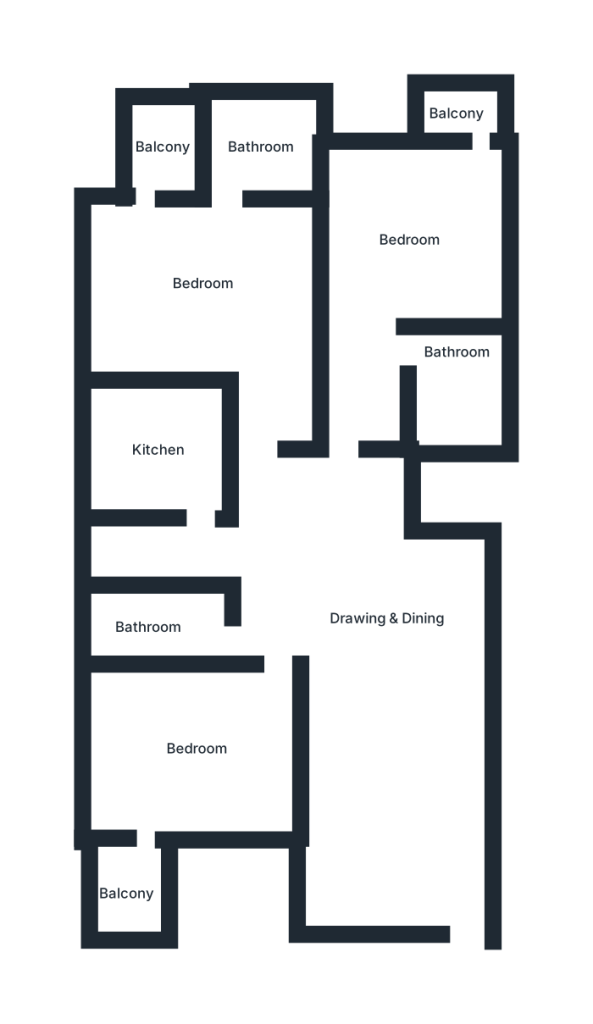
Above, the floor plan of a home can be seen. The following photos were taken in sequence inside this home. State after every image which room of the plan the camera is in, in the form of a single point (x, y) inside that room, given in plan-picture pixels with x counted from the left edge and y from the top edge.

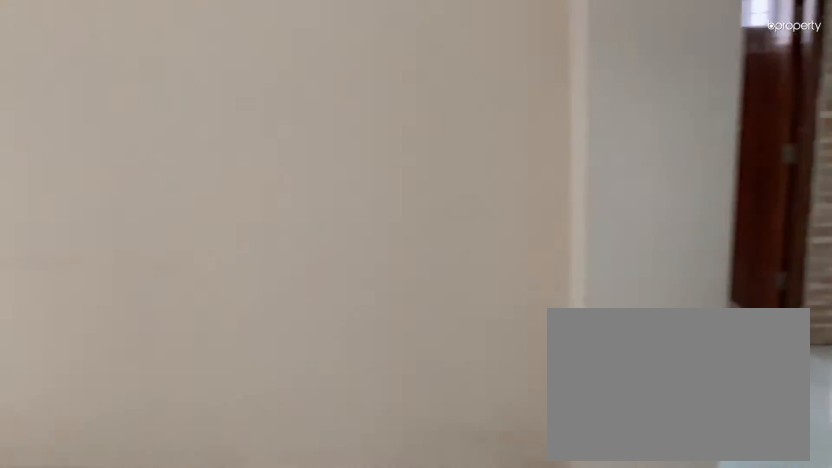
(388, 643)
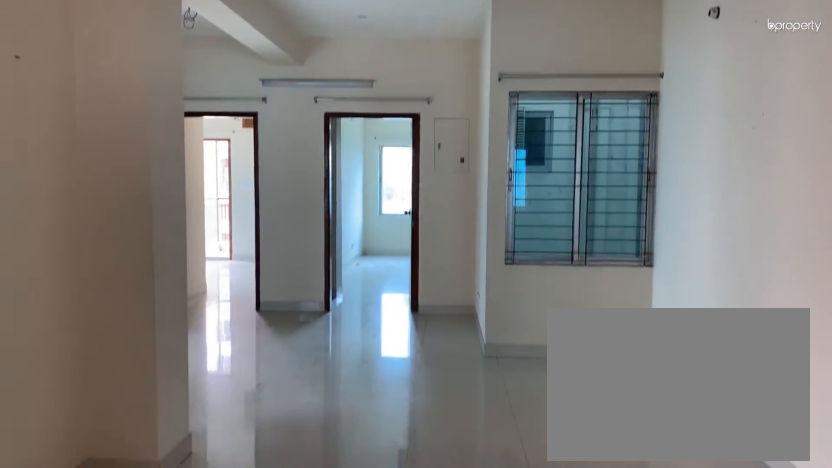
(376, 632)
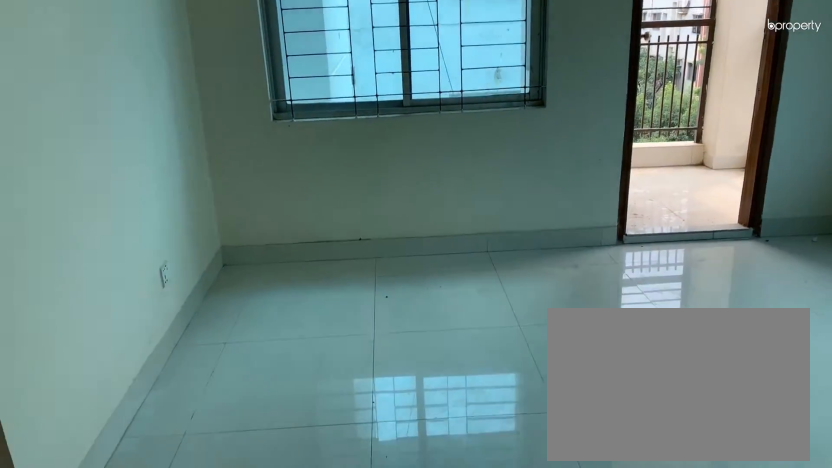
(163, 763)
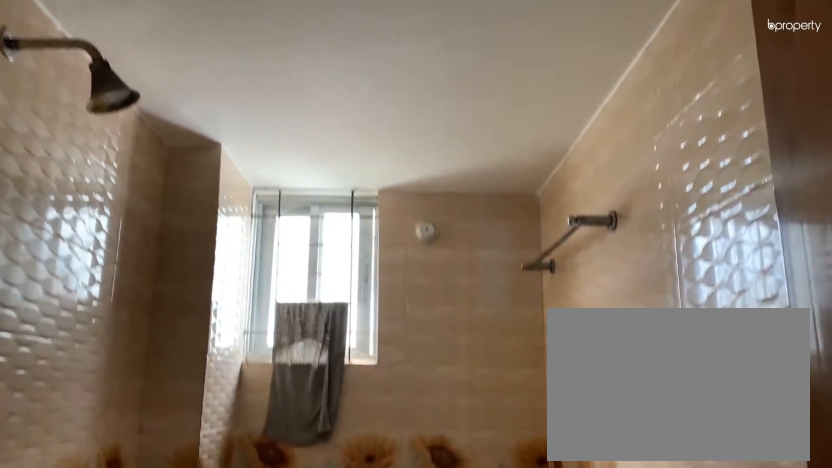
(145, 629)
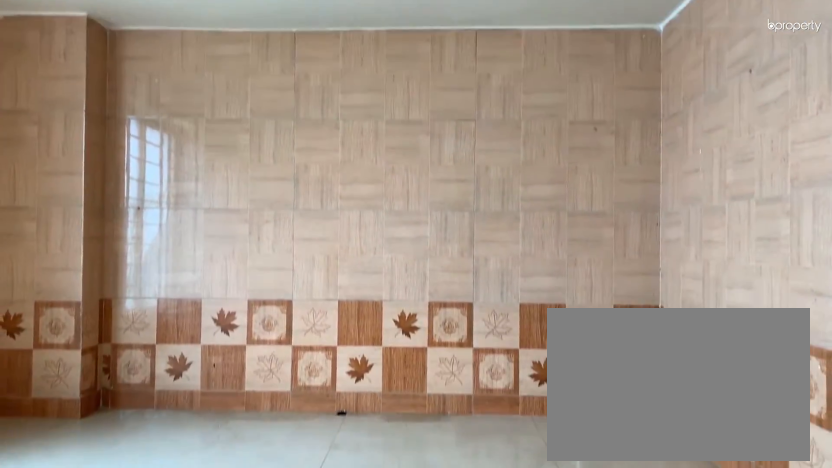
(162, 452)
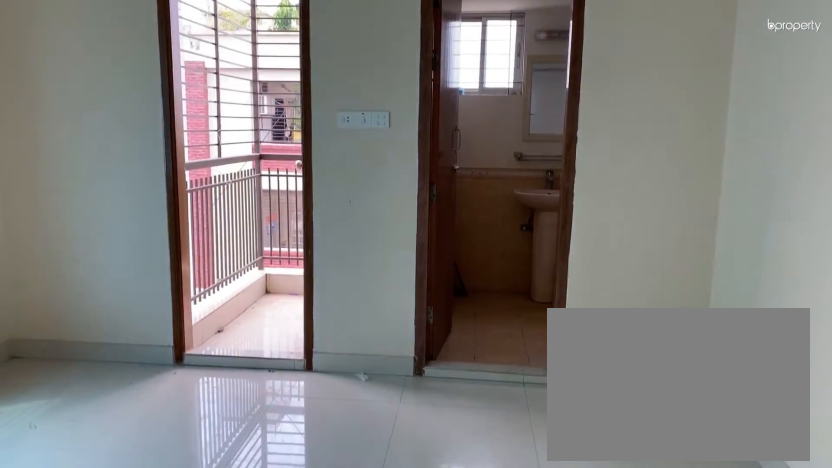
(213, 253)
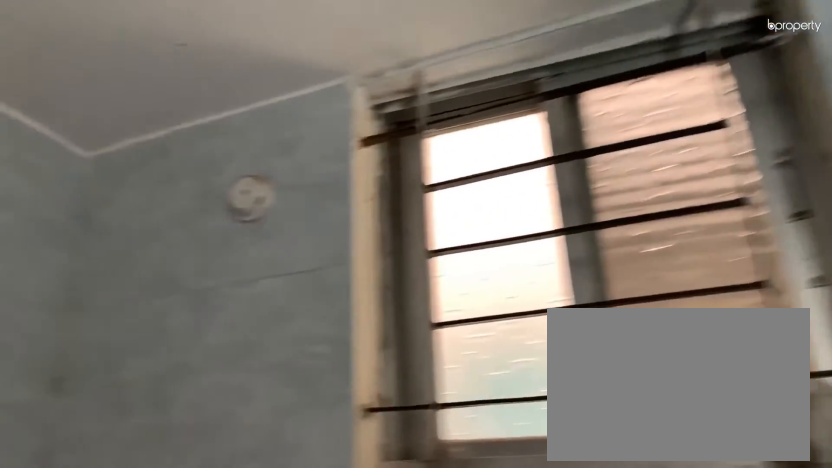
(444, 366)
